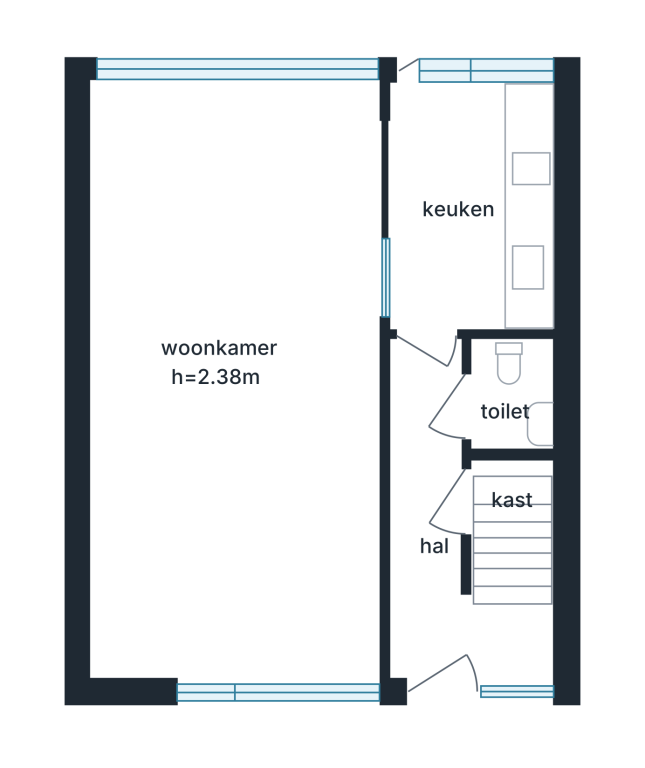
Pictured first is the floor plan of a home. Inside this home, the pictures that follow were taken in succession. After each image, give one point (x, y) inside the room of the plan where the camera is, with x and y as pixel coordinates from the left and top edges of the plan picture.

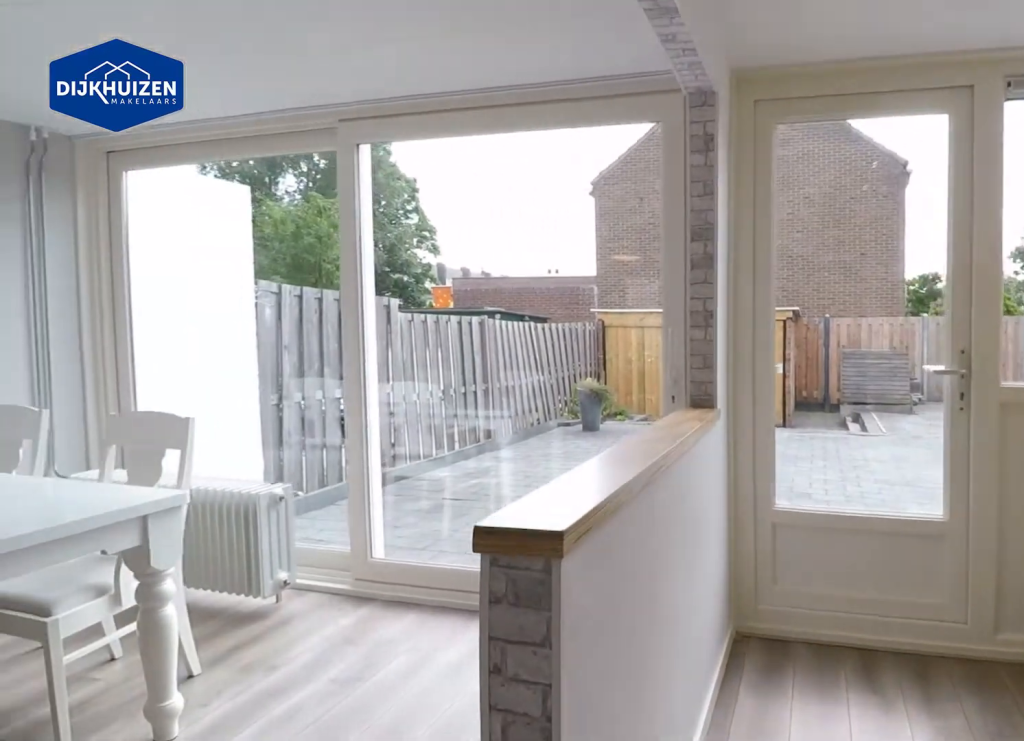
(527, 201)
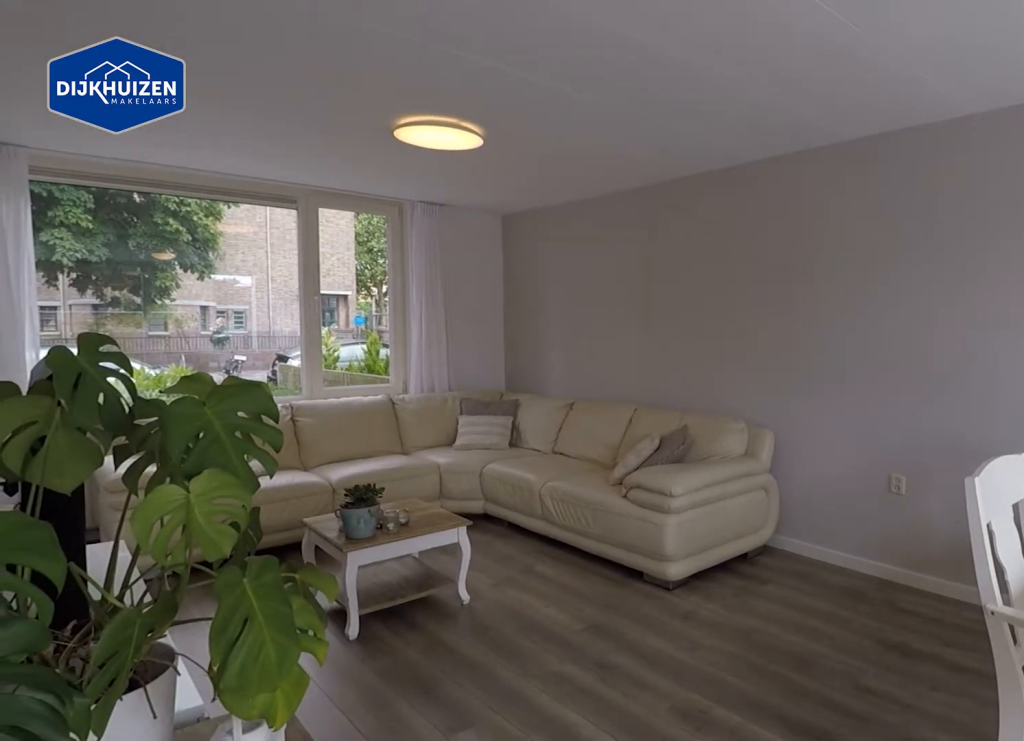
(172, 254)
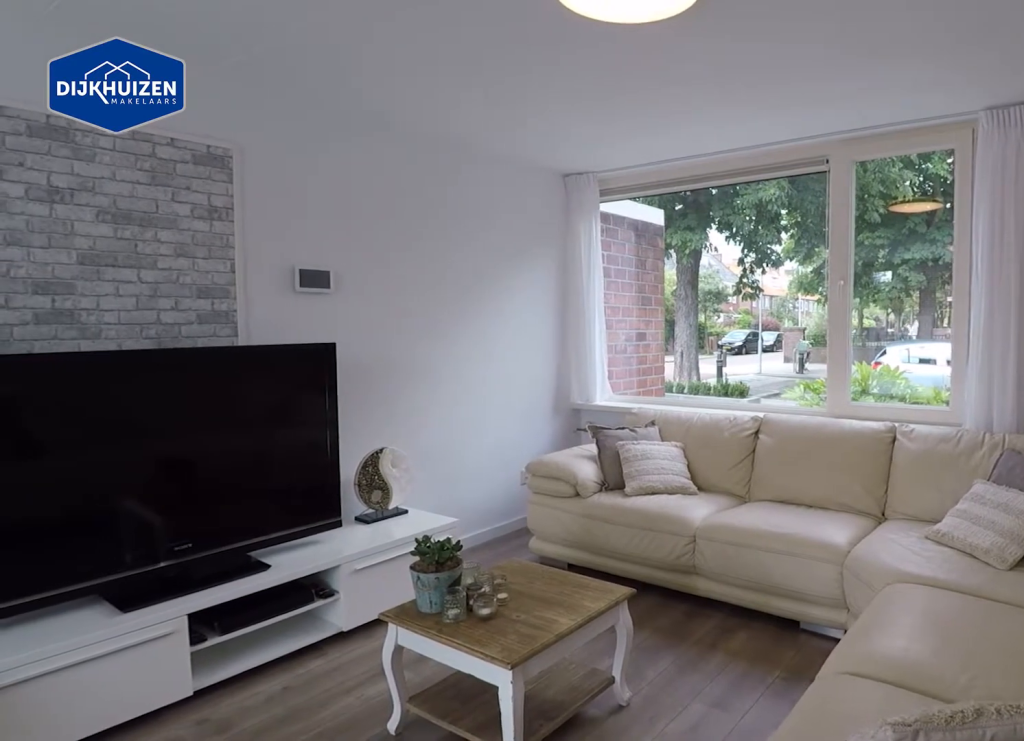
(172, 254)
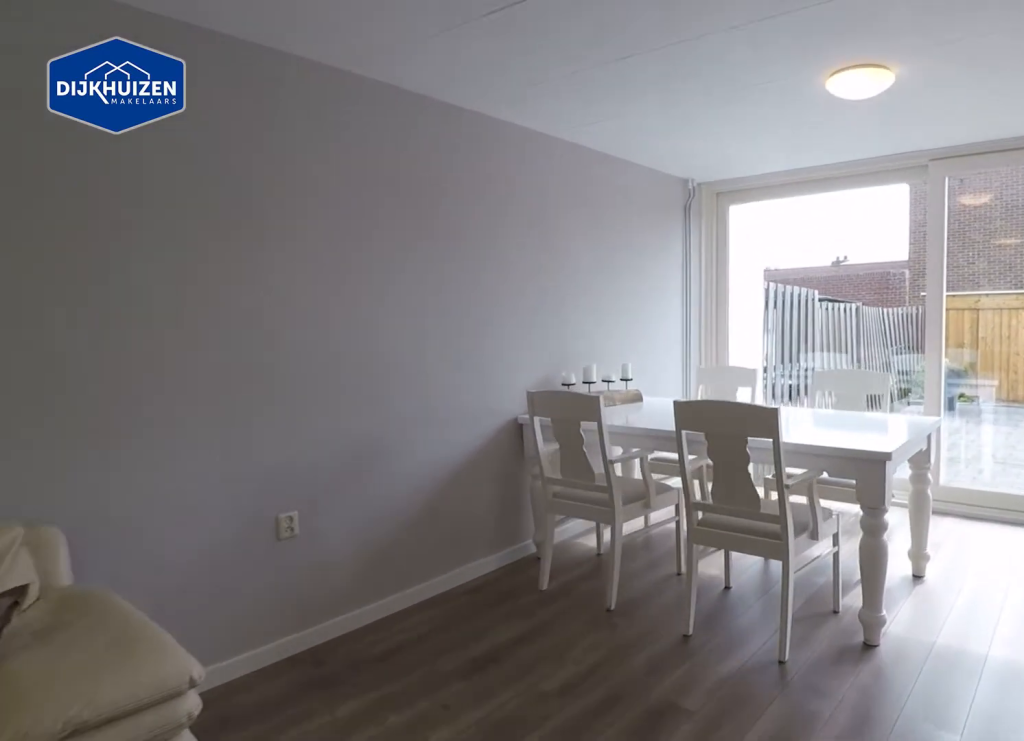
(194, 136)
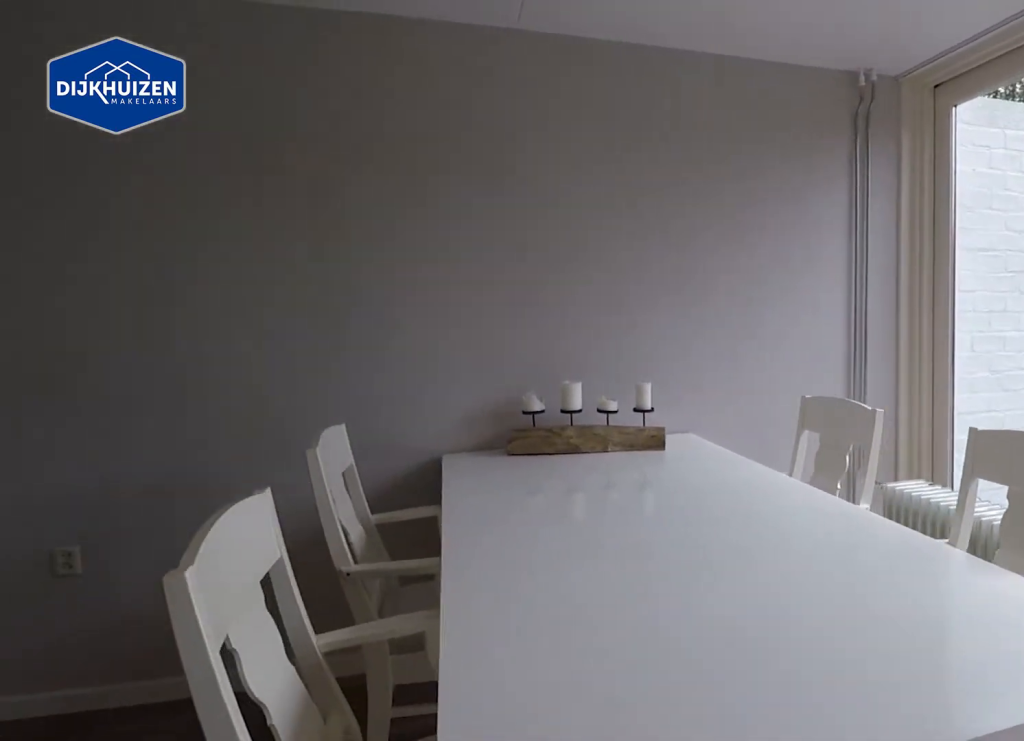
(174, 261)
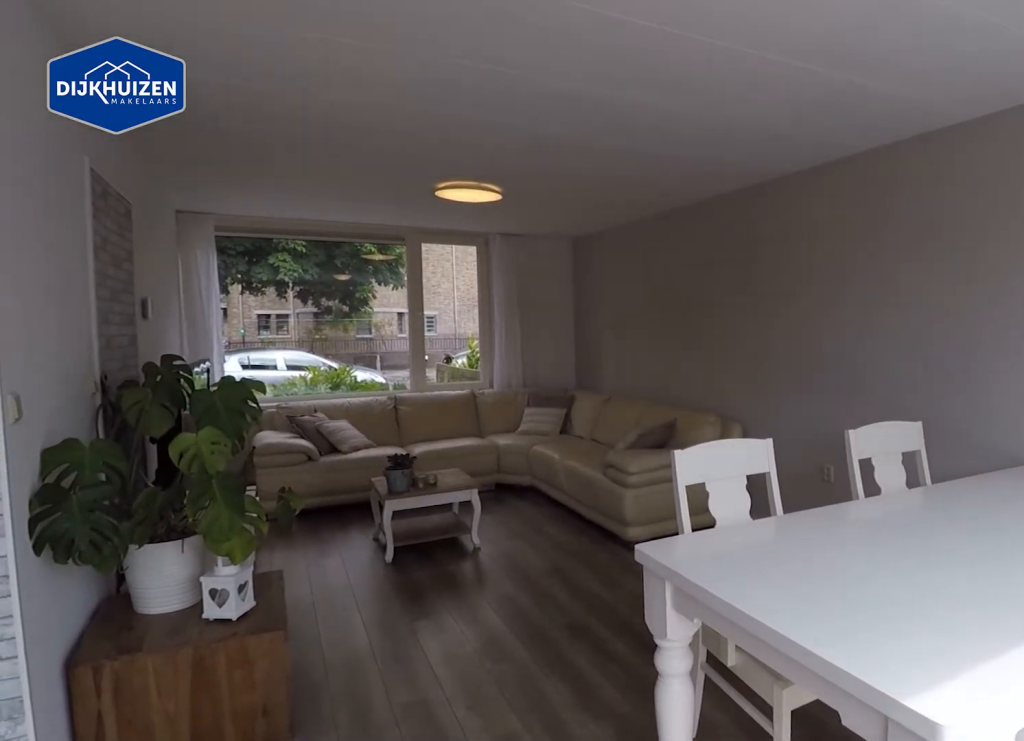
(174, 261)
